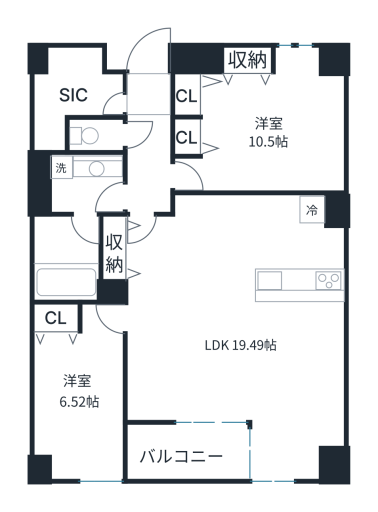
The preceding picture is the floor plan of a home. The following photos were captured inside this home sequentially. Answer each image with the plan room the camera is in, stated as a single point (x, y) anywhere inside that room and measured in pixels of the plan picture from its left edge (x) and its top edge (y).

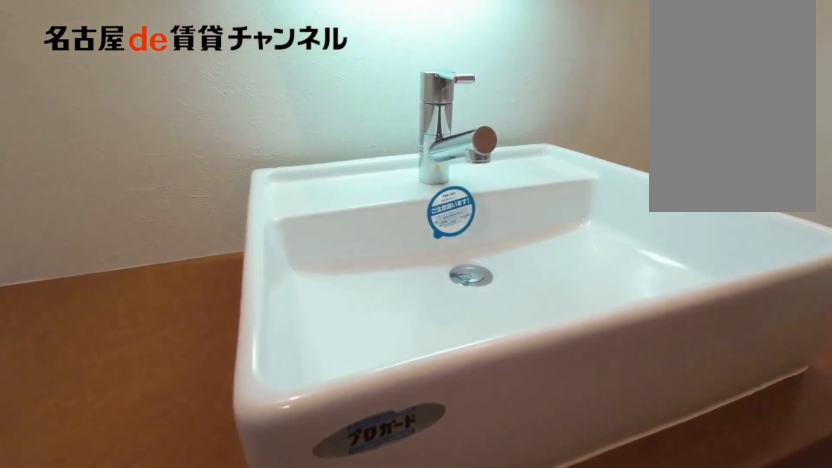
(83, 183)
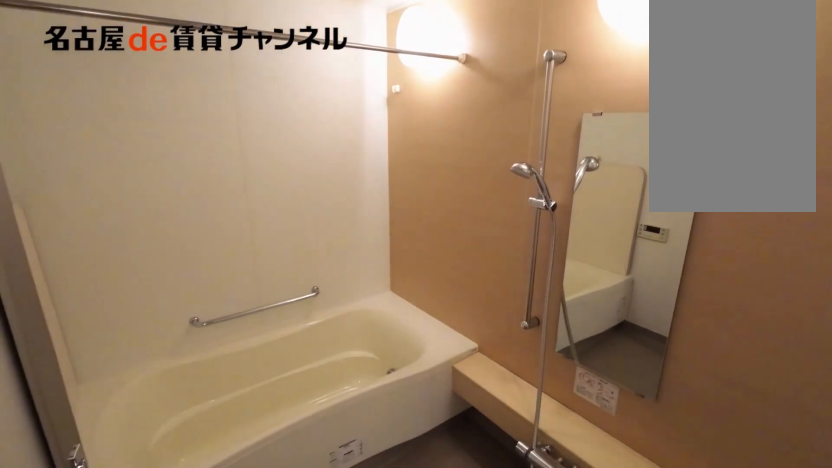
(70, 257)
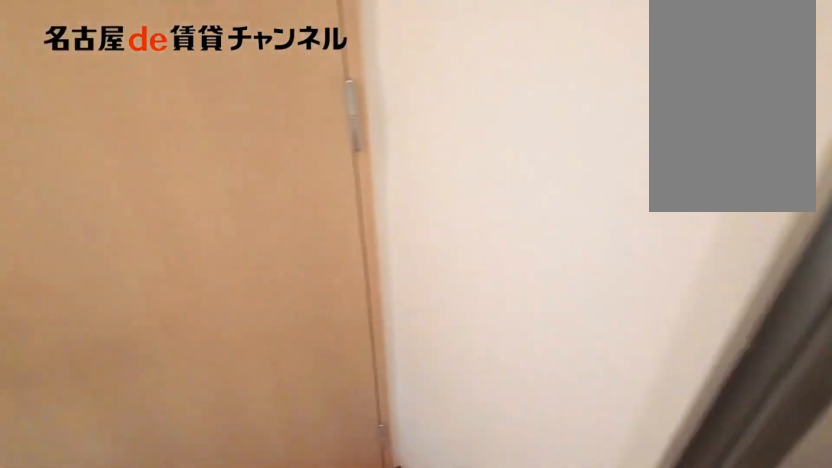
(70, 258)
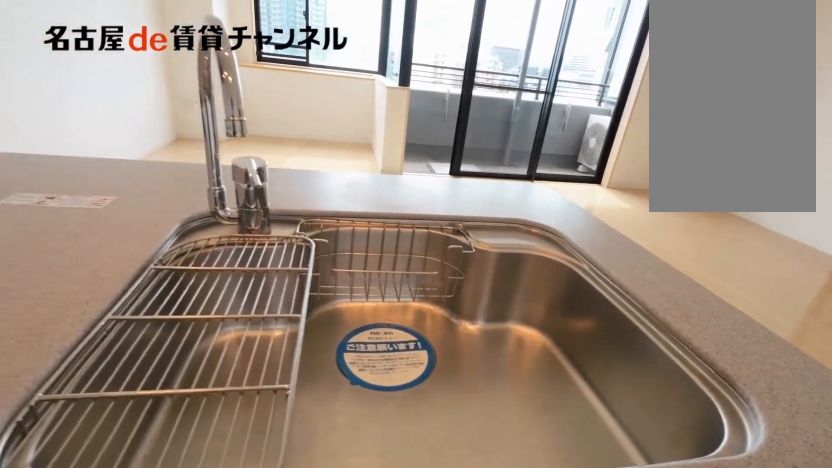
(299, 285)
